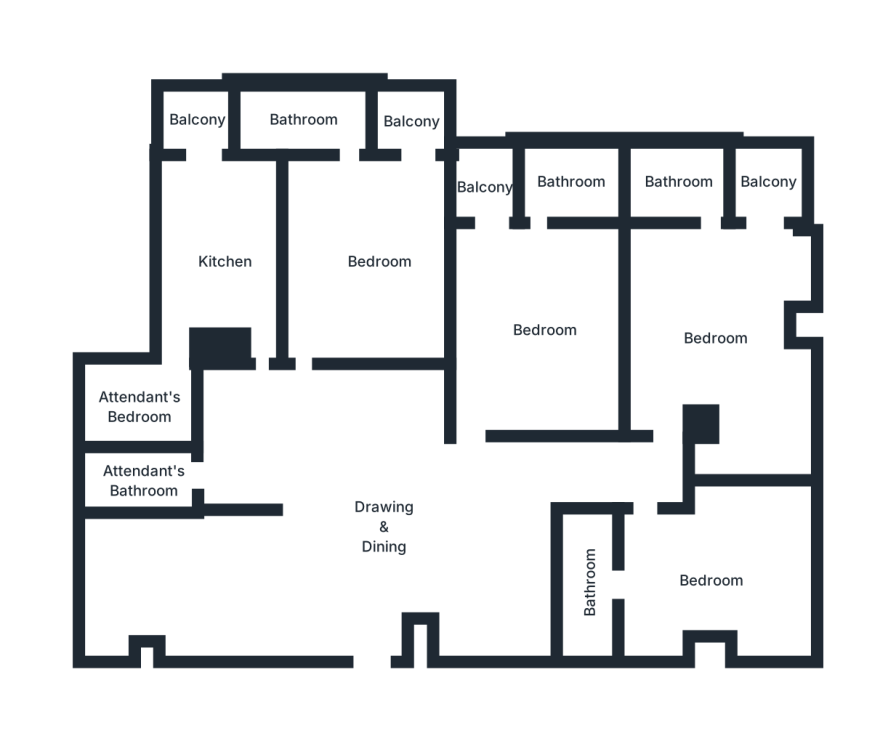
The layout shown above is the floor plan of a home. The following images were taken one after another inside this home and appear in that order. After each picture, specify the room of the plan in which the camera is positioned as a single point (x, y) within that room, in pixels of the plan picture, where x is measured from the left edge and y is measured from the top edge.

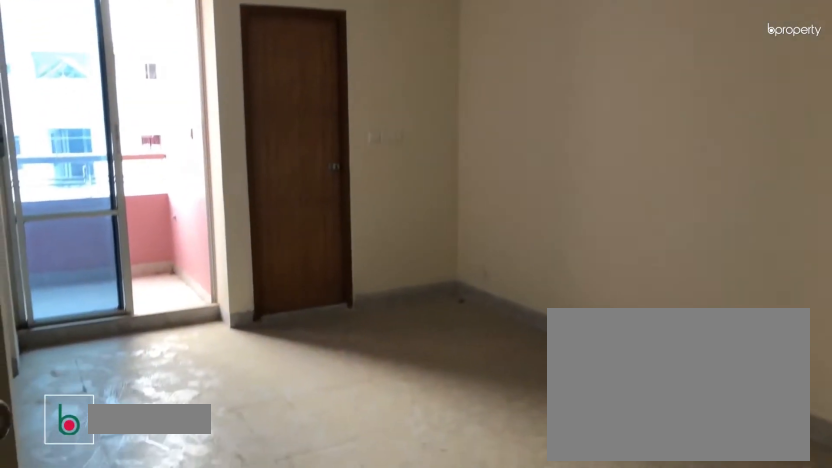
(545, 333)
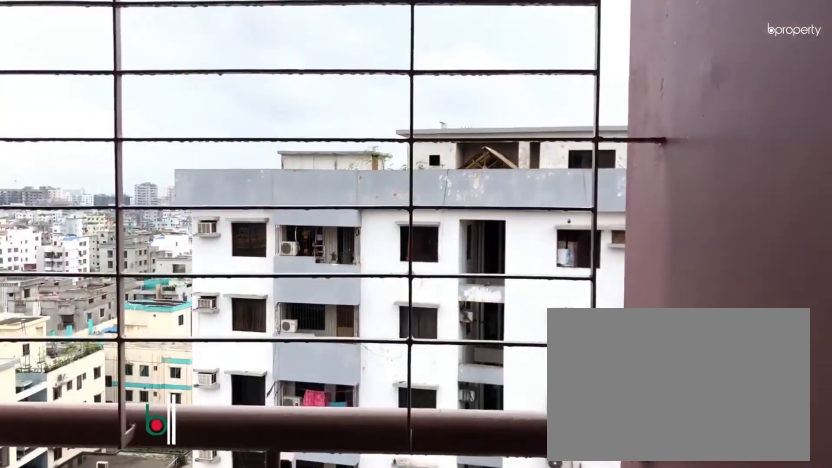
(486, 191)
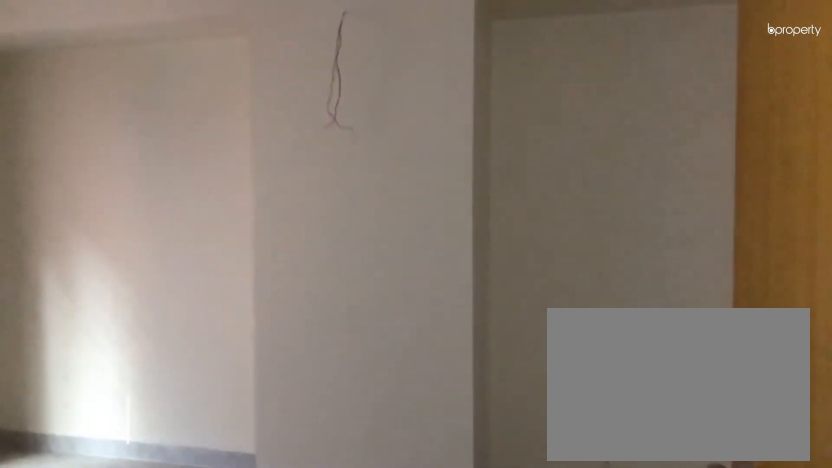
(709, 583)
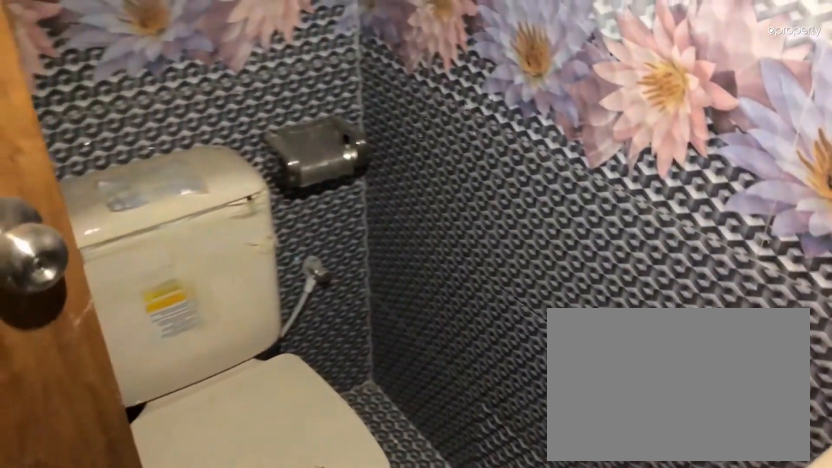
(590, 583)
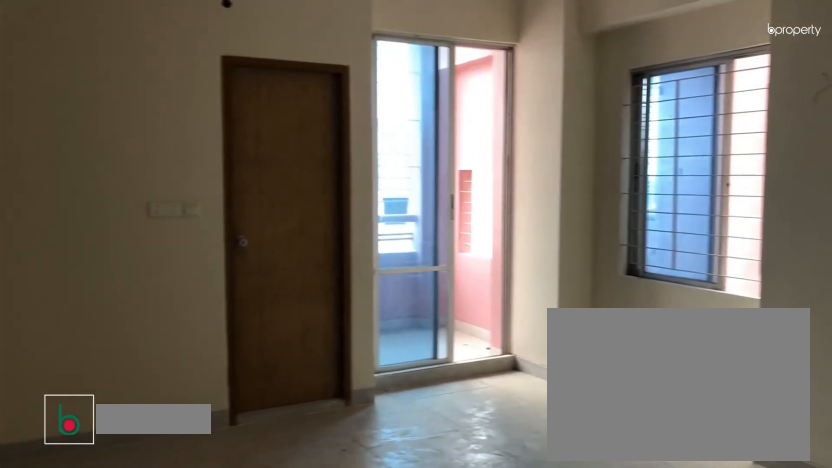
(717, 338)
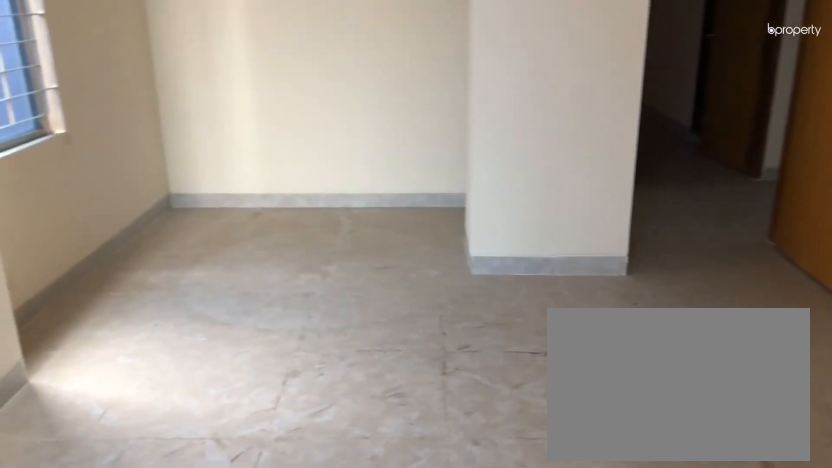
(717, 337)
